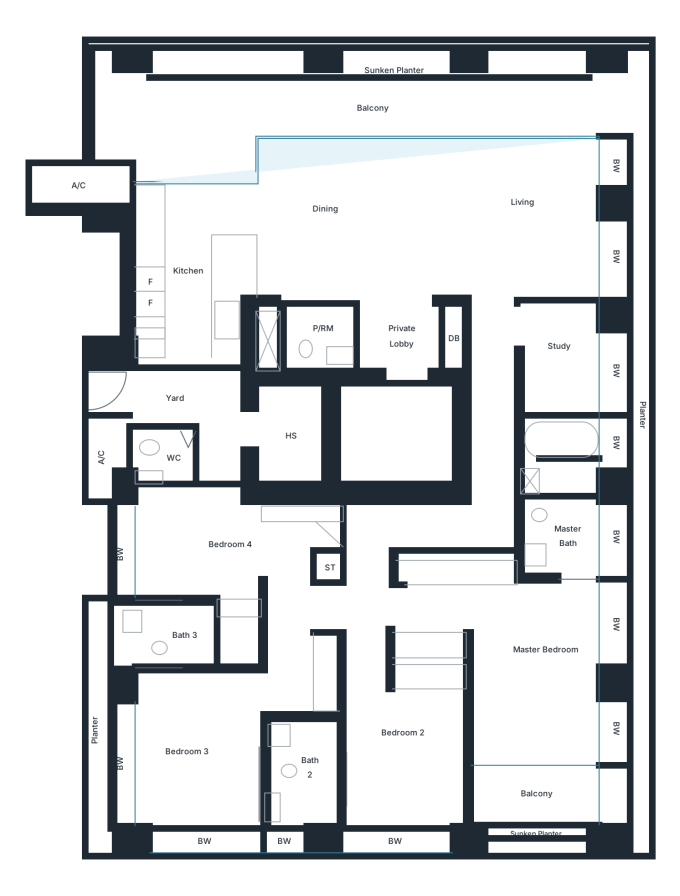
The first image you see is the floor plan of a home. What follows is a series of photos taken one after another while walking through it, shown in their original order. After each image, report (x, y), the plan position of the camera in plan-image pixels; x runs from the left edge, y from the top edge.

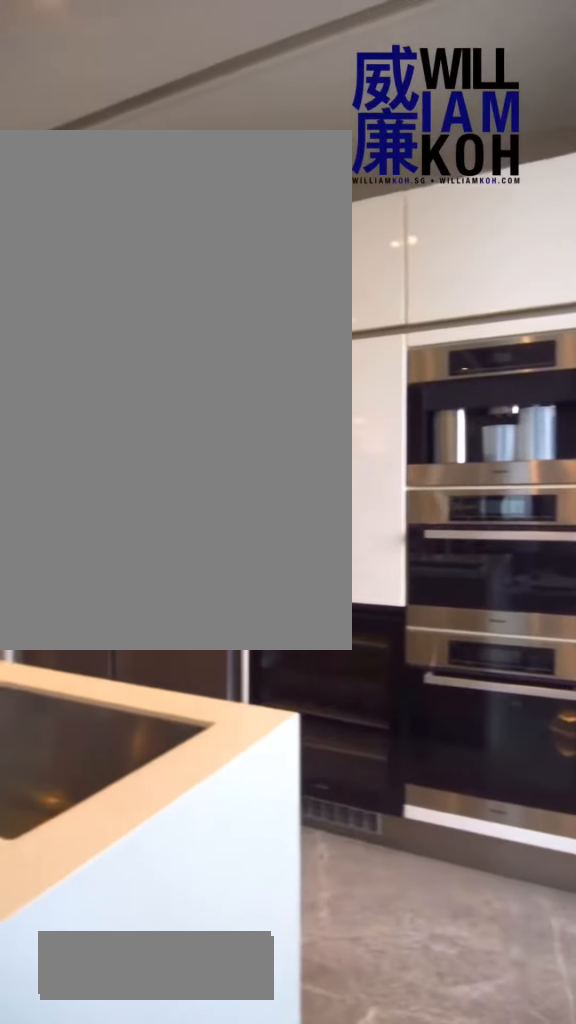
(238, 210)
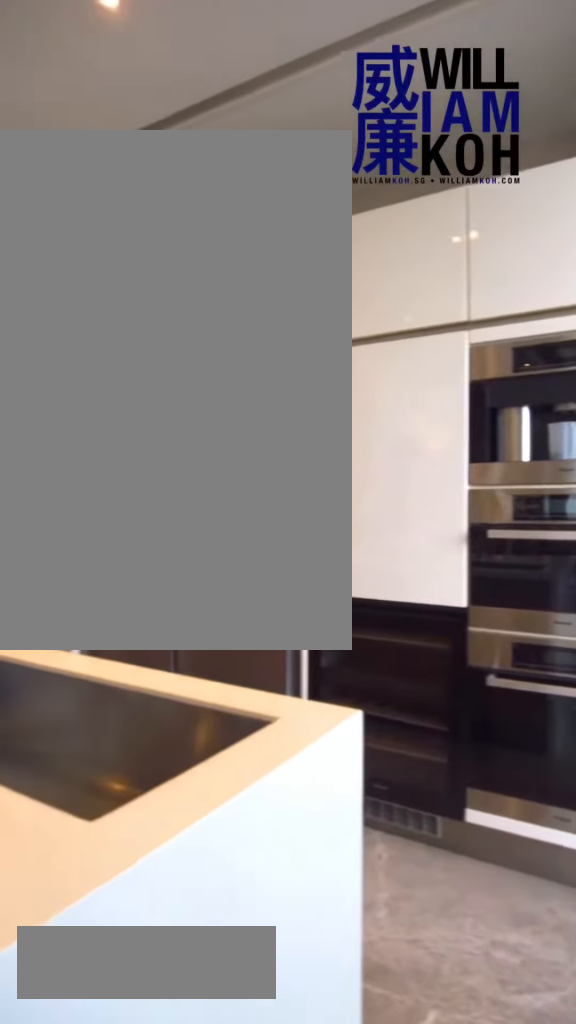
(238, 210)
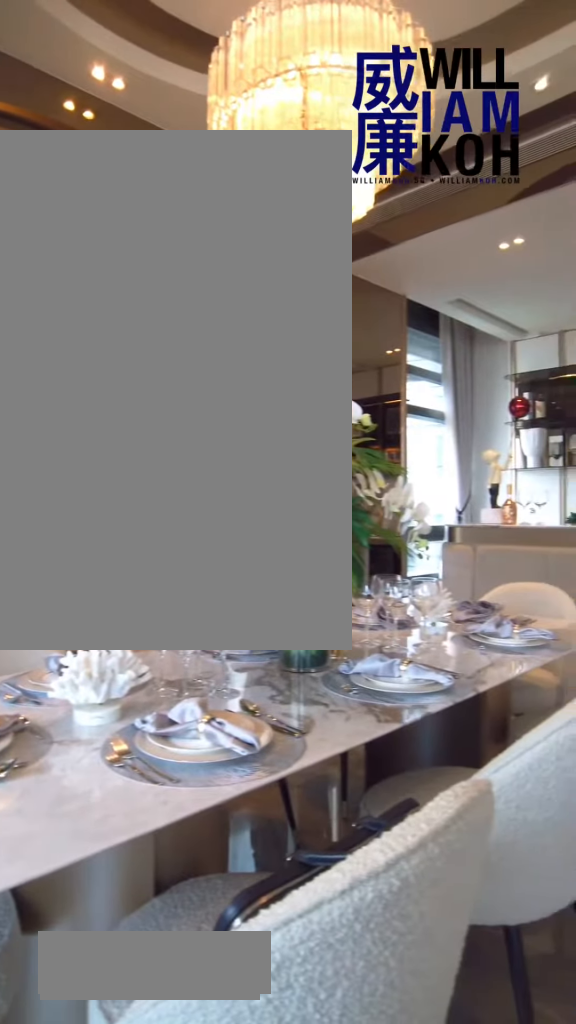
(527, 170)
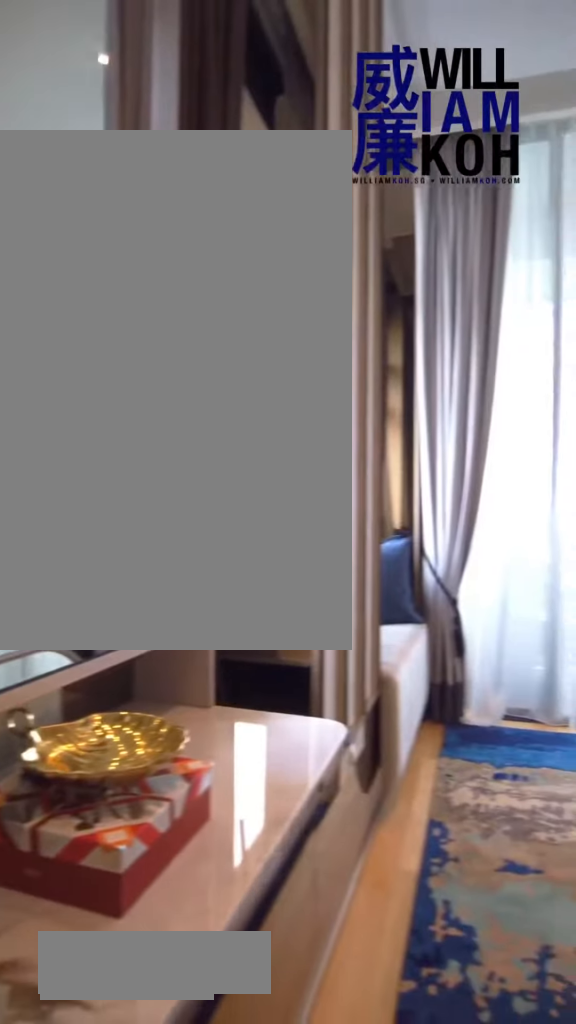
(583, 608)
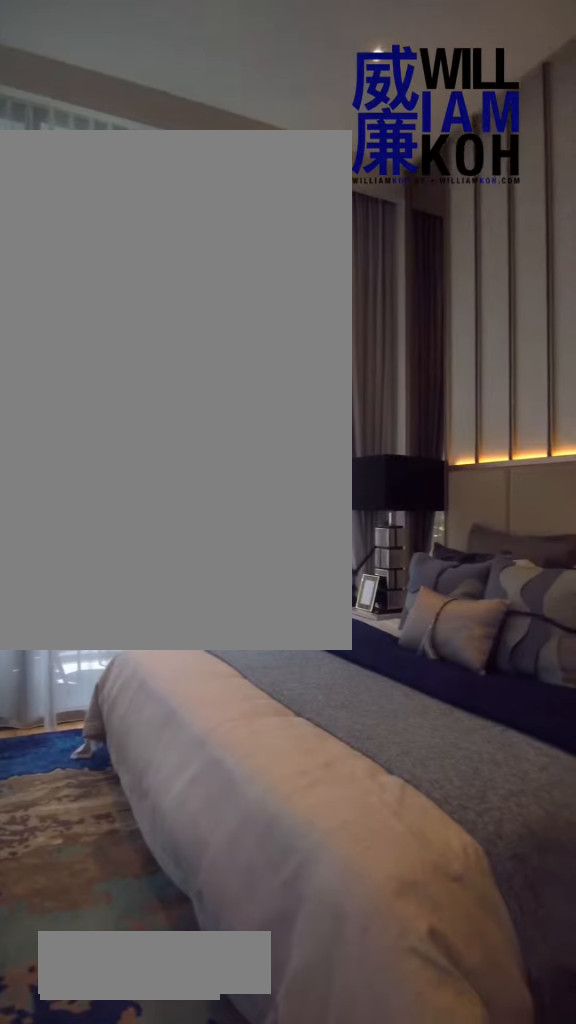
(583, 608)
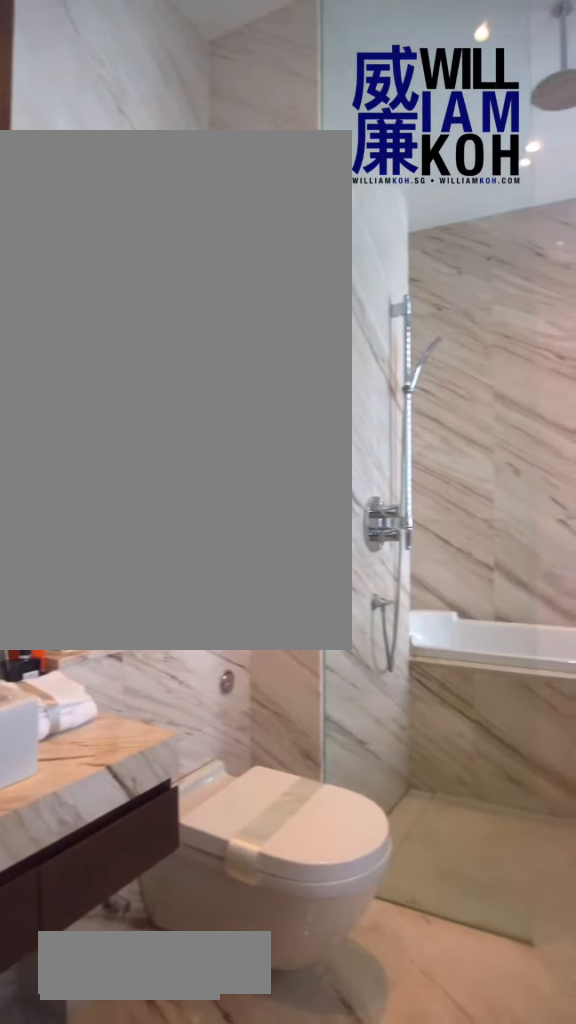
(573, 539)
